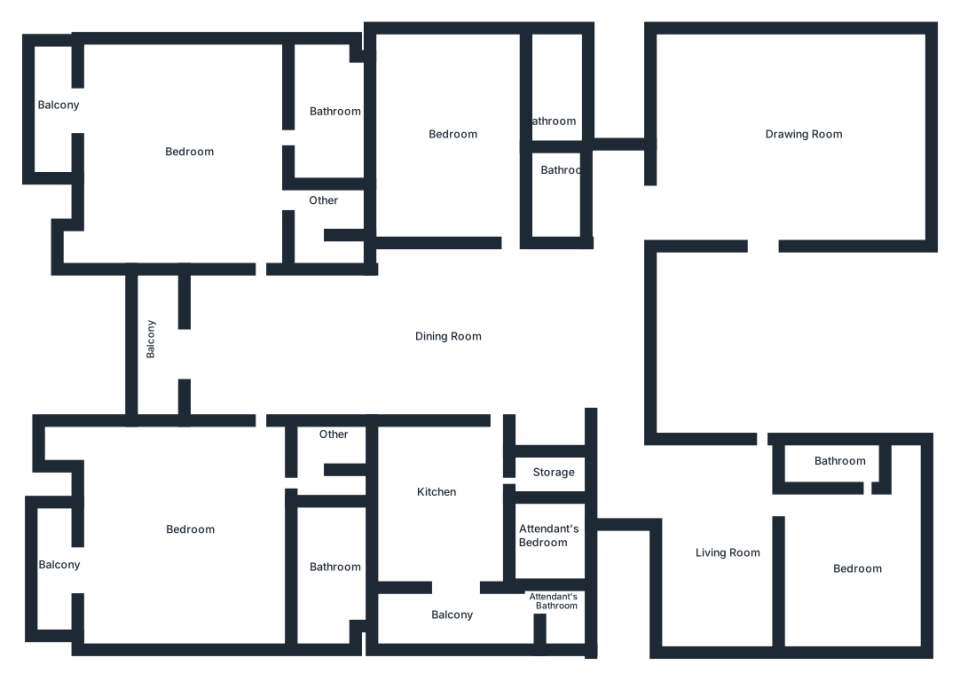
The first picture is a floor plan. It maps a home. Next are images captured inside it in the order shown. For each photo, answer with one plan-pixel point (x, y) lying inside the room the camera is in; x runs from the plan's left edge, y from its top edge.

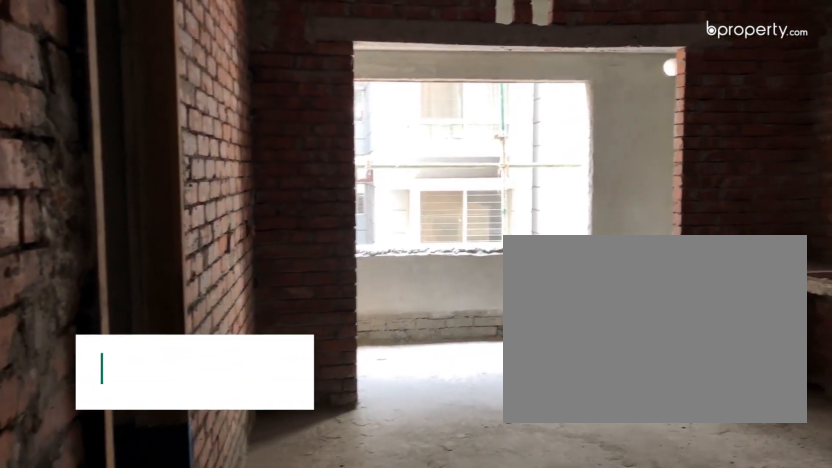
(441, 524)
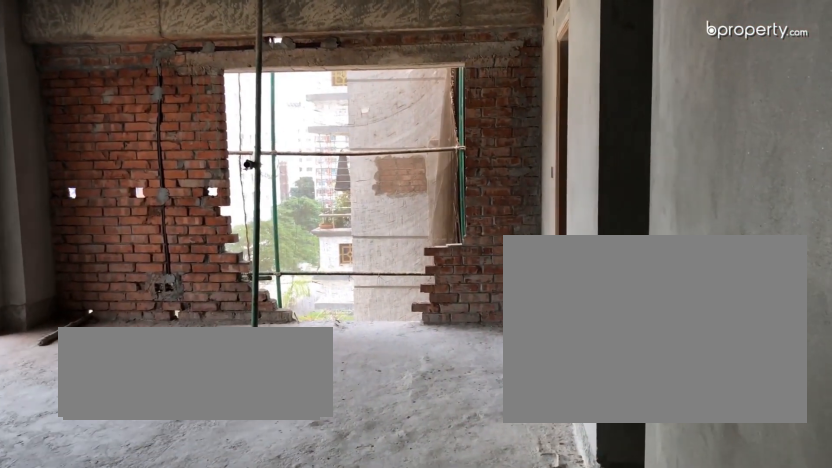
(208, 167)
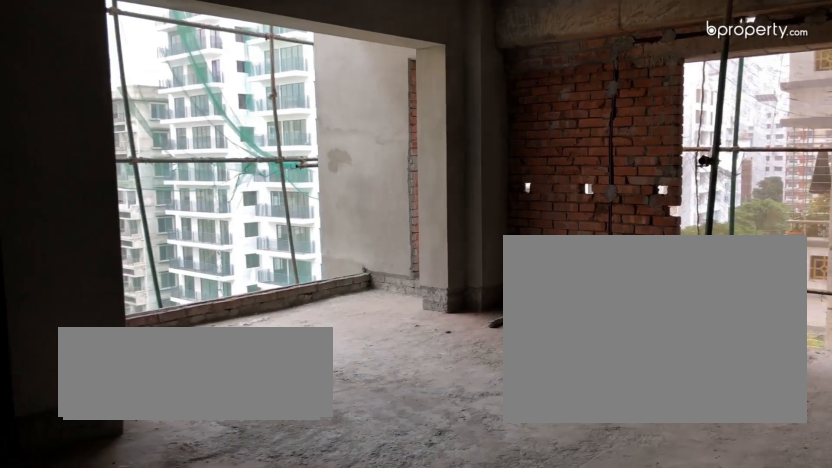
(208, 167)
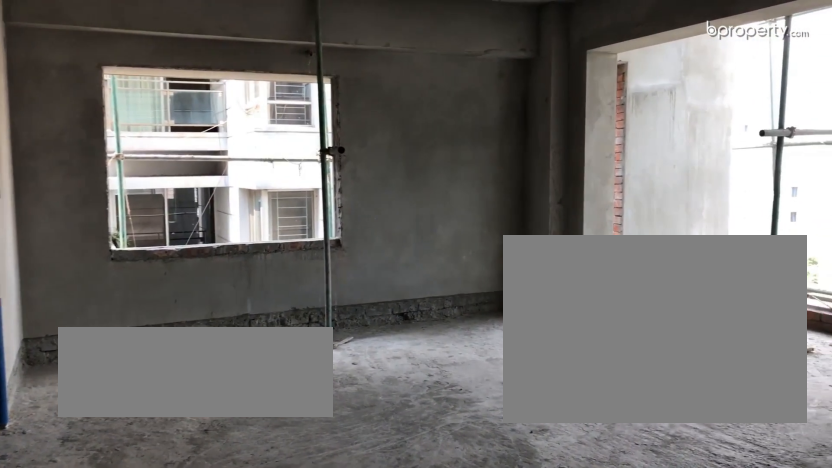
(188, 521)
